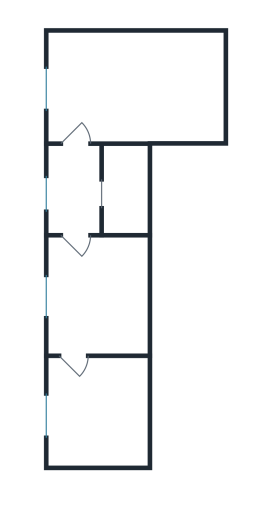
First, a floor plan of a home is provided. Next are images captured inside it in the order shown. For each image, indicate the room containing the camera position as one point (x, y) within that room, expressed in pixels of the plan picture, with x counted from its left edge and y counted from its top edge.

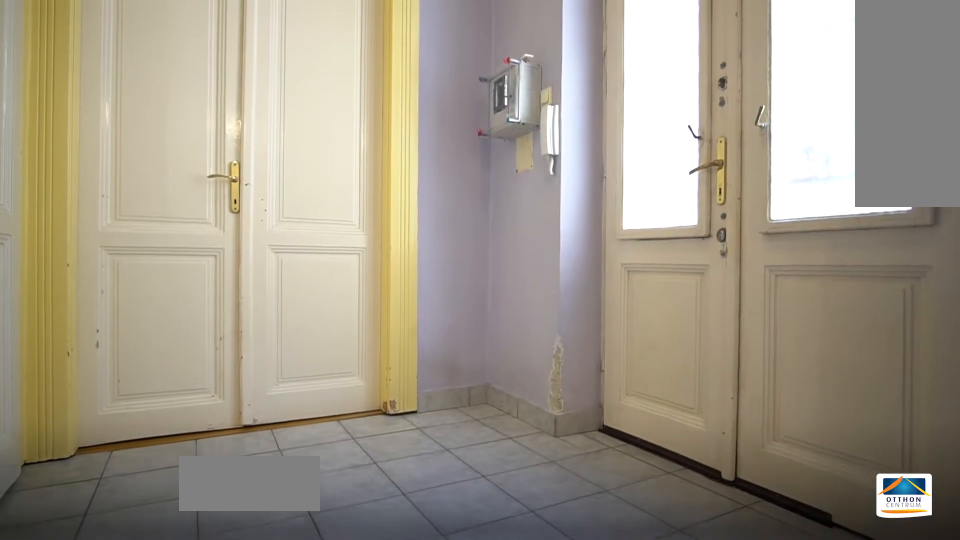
(76, 190)
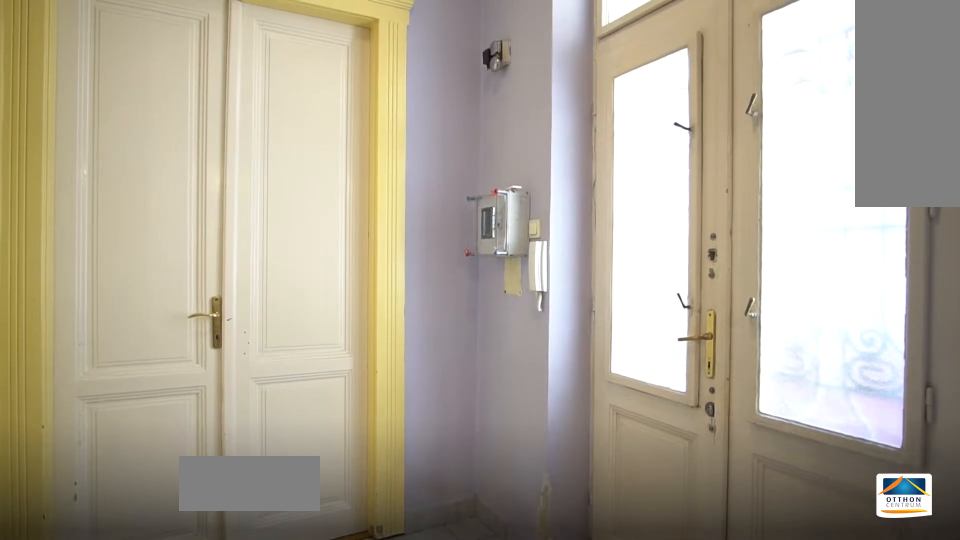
(77, 190)
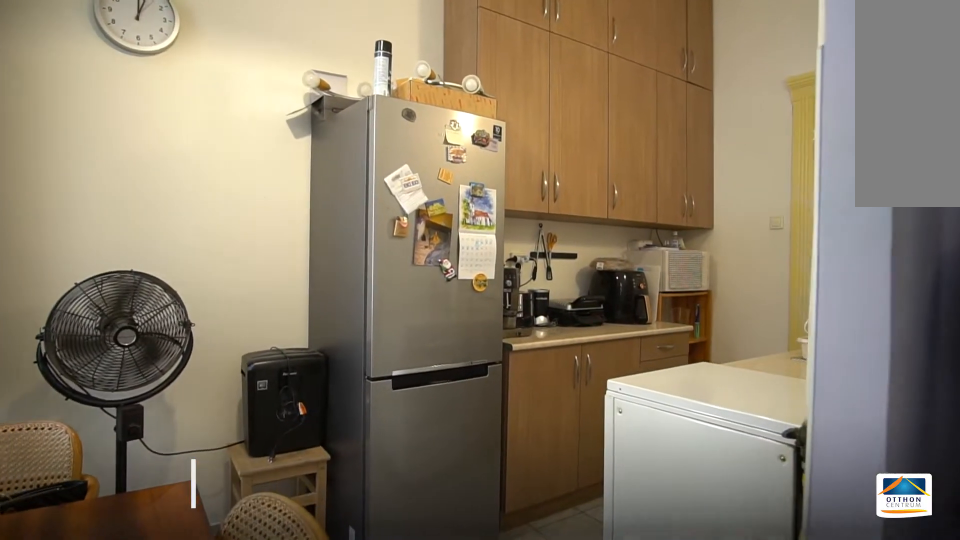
(146, 86)
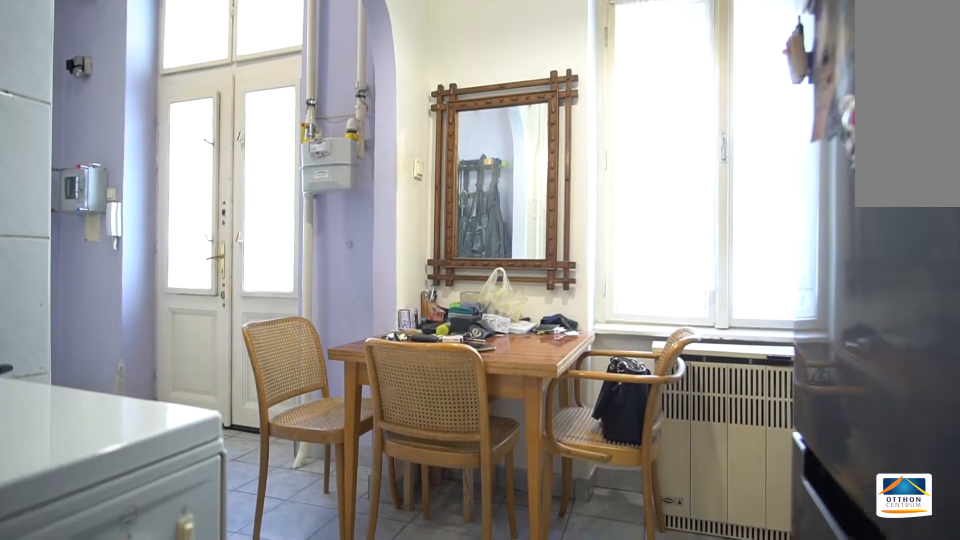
(146, 86)
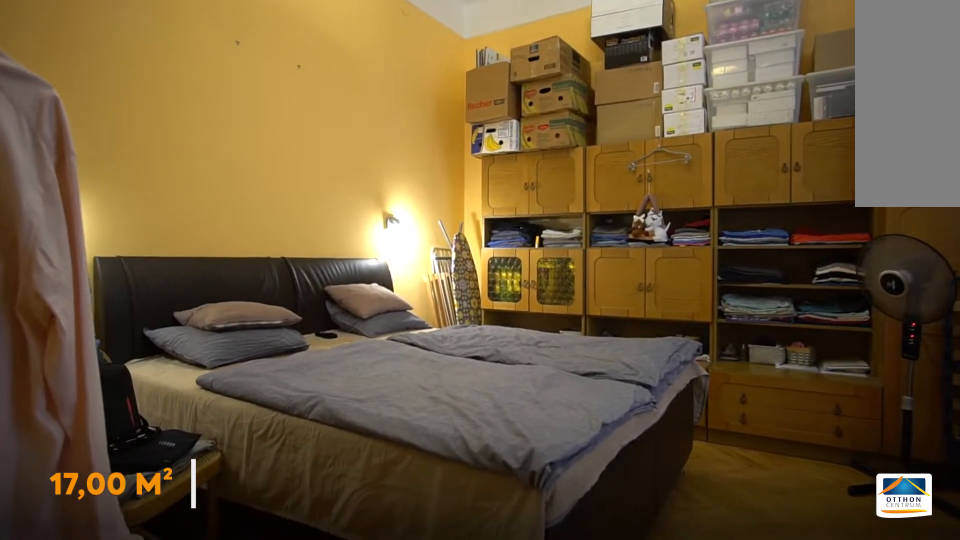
(105, 412)
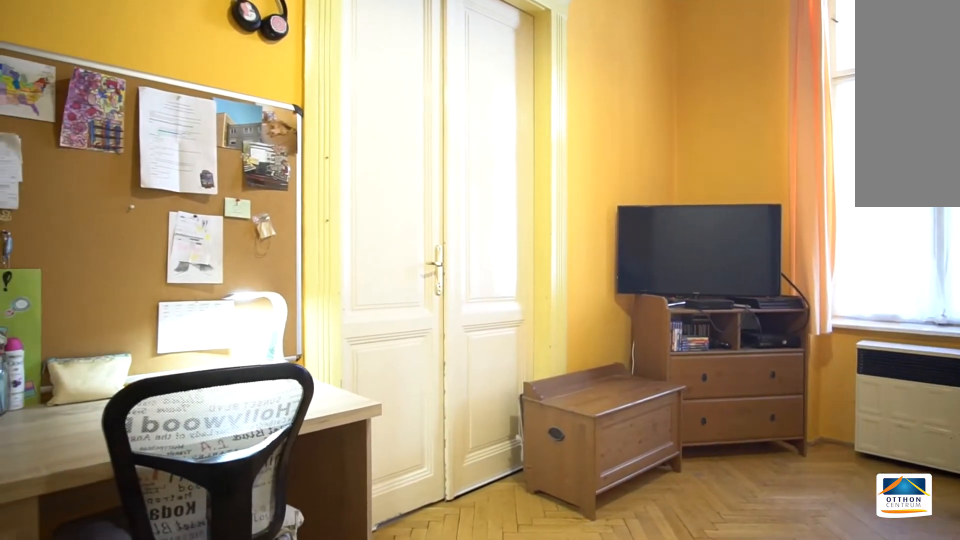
(105, 297)
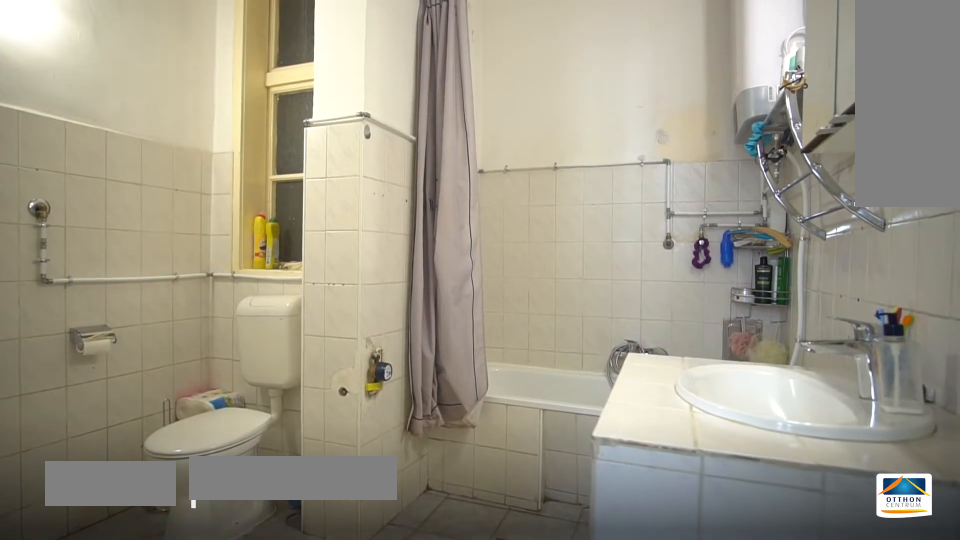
(126, 191)
